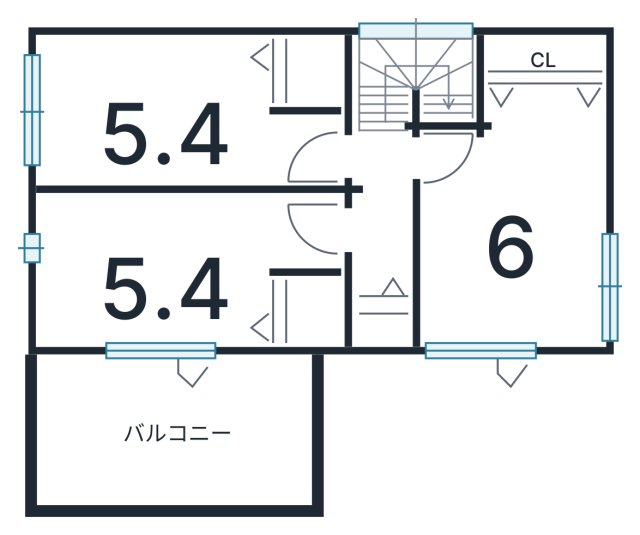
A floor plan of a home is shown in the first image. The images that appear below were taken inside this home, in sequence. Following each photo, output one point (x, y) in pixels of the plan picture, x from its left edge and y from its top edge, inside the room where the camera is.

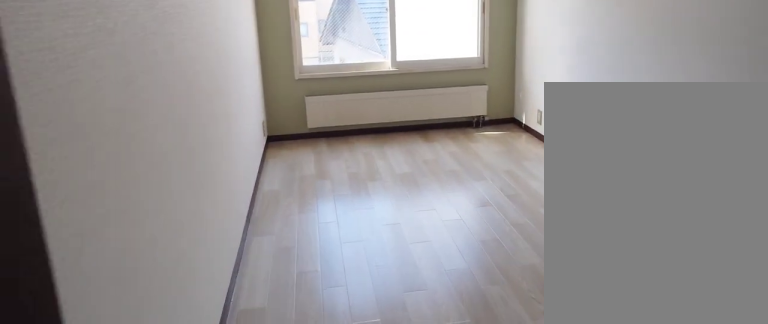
(154, 116)
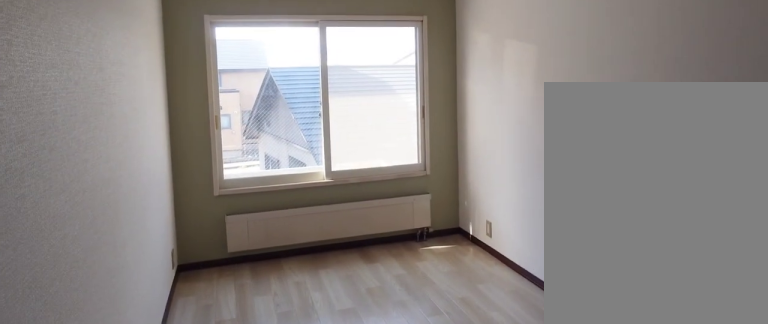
(154, 116)
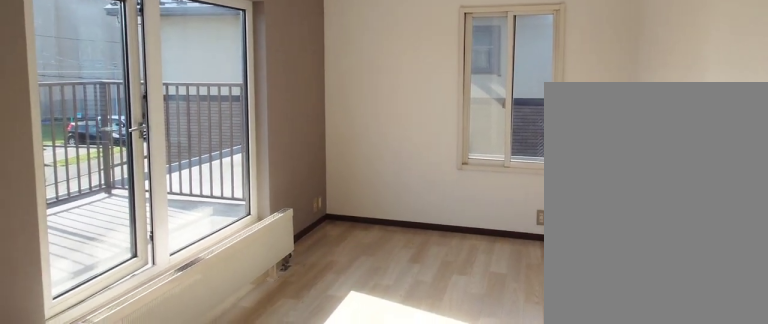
(151, 281)
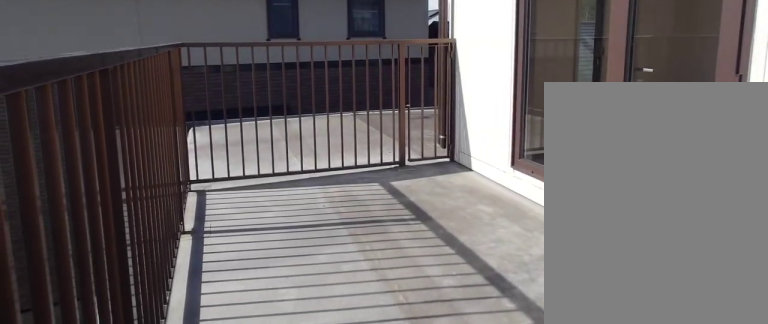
(166, 448)
